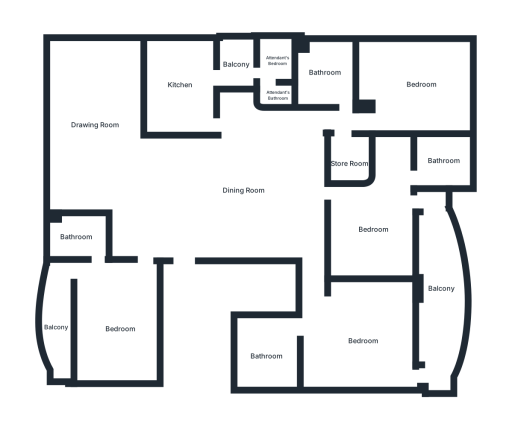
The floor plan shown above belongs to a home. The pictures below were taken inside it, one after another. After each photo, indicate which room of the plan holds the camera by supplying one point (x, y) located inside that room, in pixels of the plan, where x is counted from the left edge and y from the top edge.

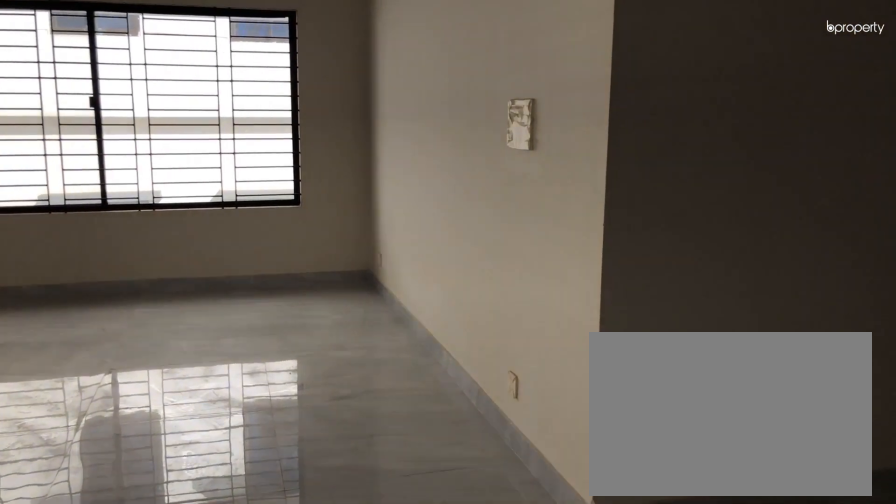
(93, 110)
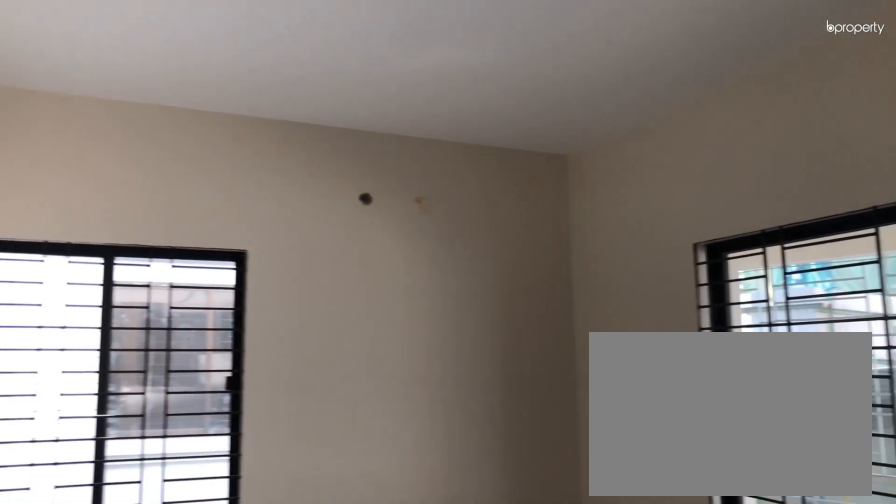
(116, 330)
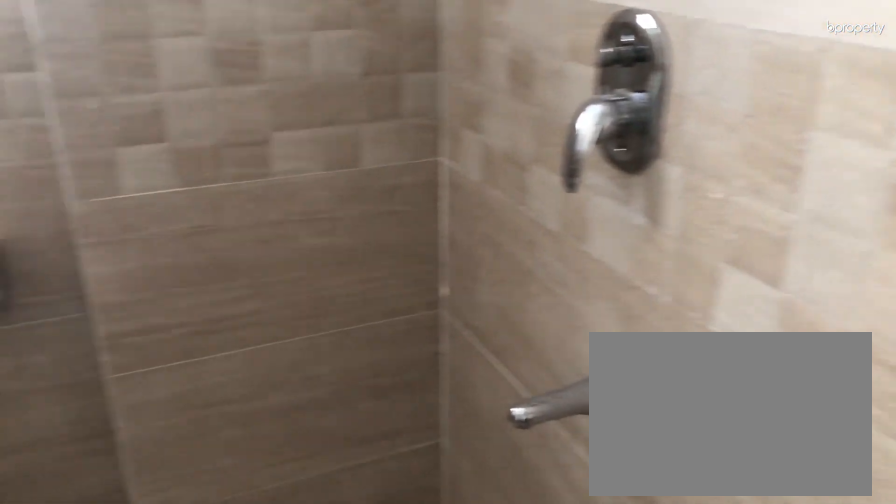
(78, 236)
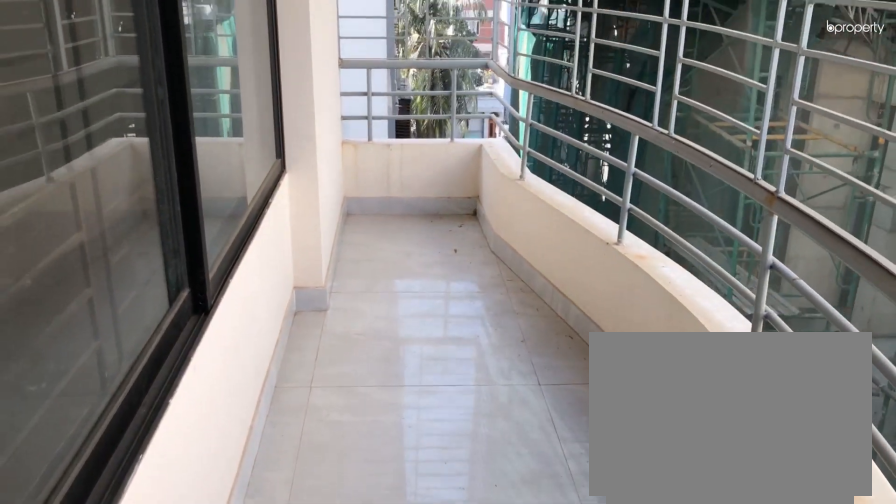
(58, 327)
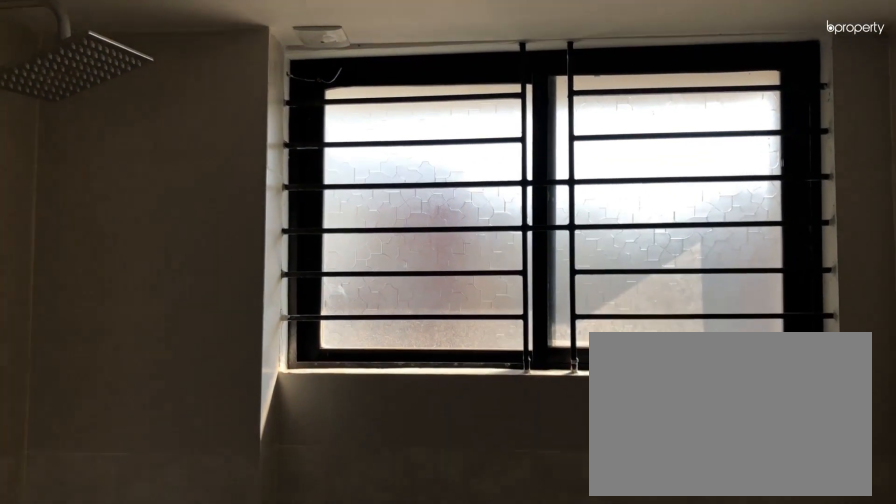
(439, 161)
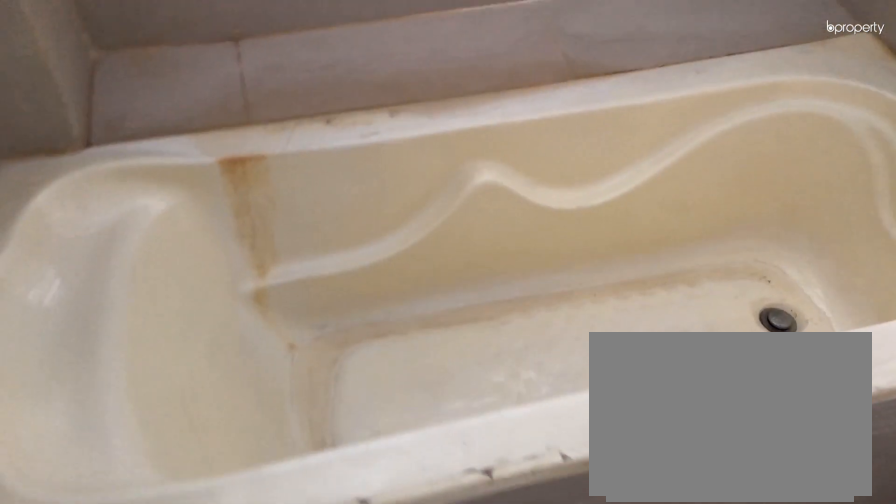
(264, 353)
